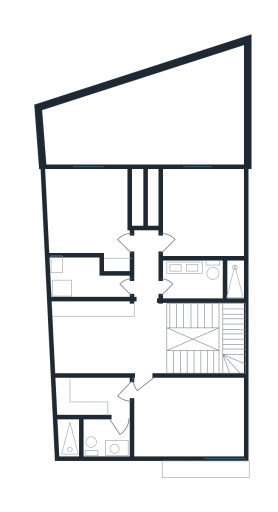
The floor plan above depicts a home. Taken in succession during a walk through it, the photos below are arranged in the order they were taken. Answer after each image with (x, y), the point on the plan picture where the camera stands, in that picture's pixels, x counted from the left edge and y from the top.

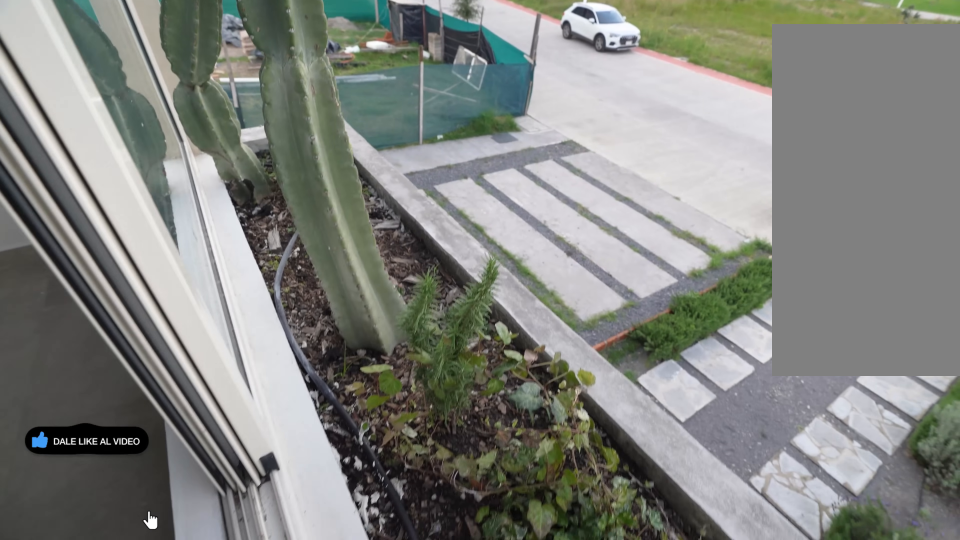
(189, 448)
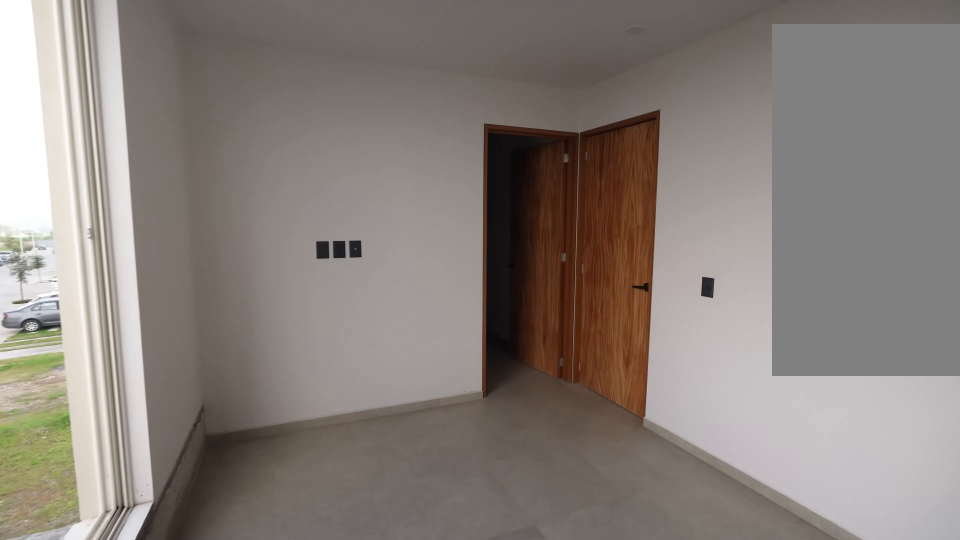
(225, 442)
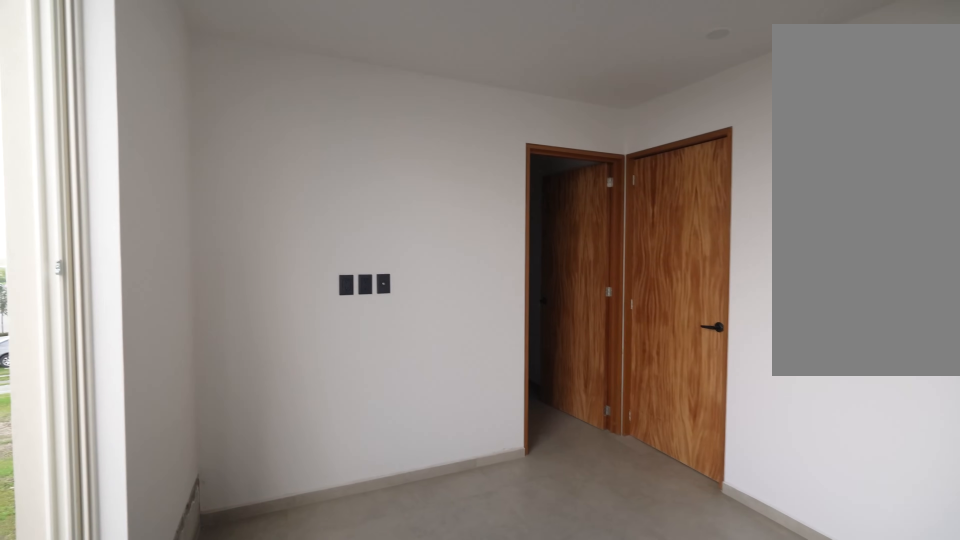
(206, 442)
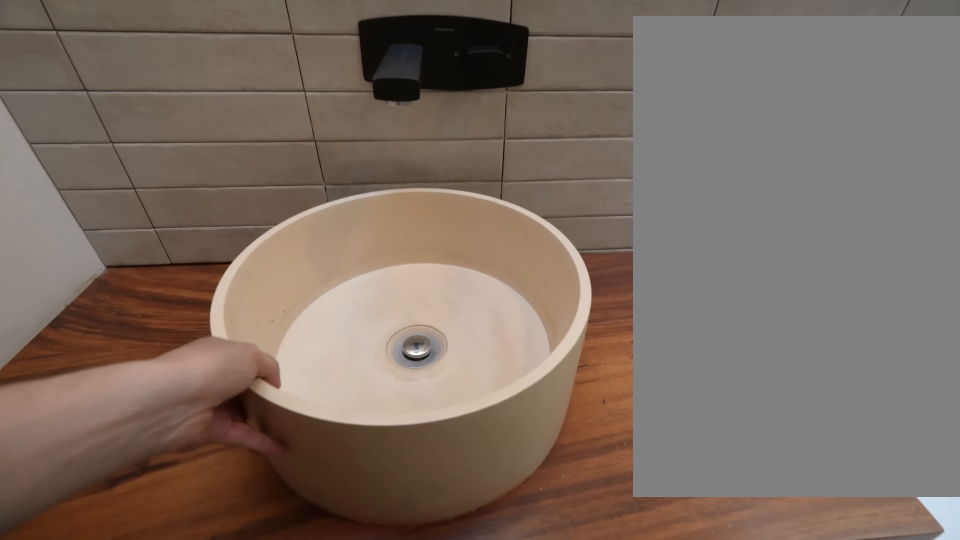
(119, 429)
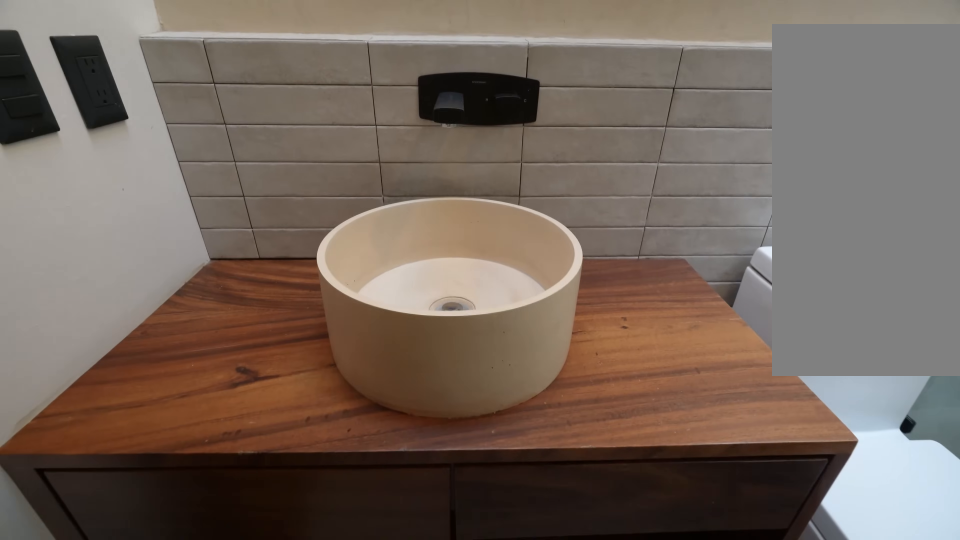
(119, 430)
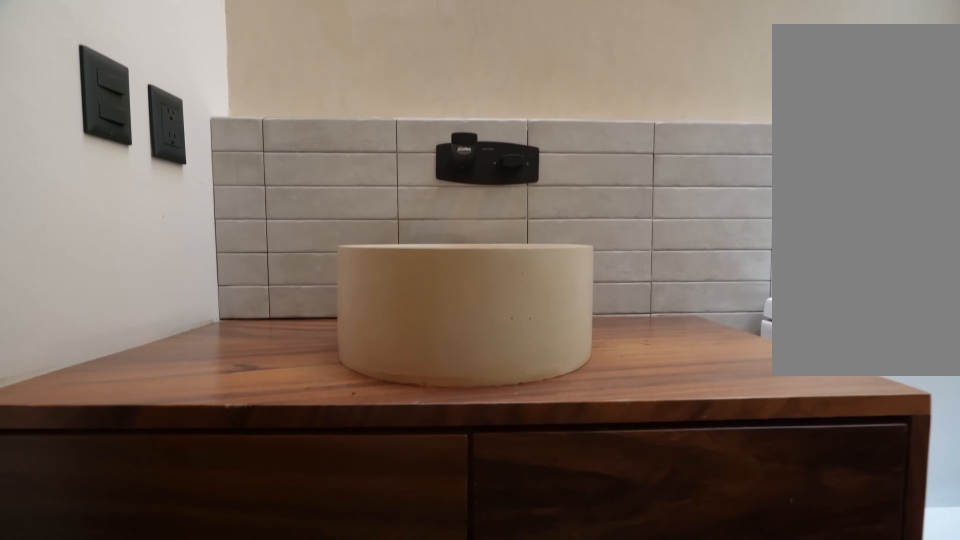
(111, 432)
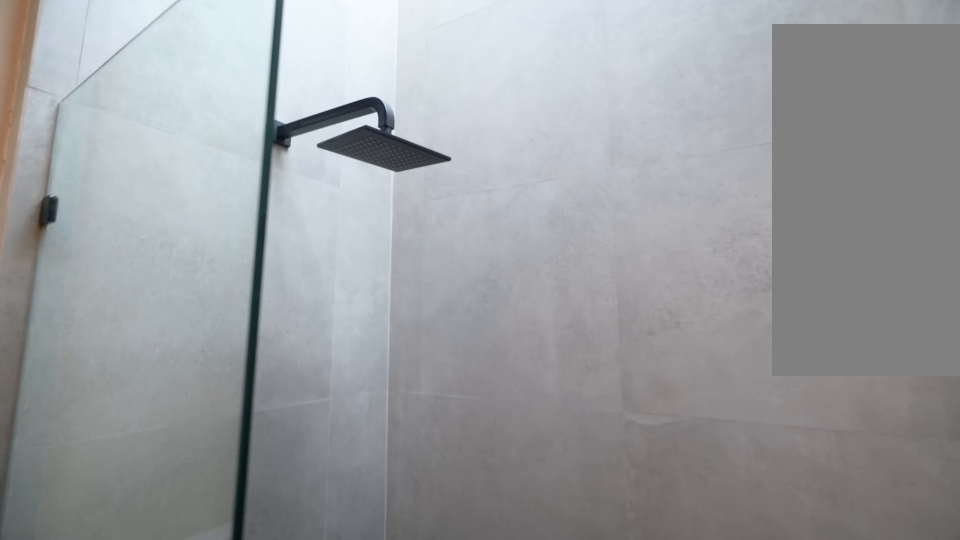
(100, 430)
